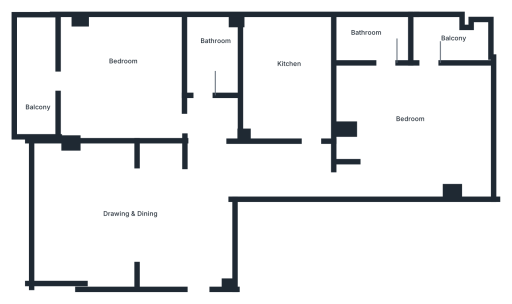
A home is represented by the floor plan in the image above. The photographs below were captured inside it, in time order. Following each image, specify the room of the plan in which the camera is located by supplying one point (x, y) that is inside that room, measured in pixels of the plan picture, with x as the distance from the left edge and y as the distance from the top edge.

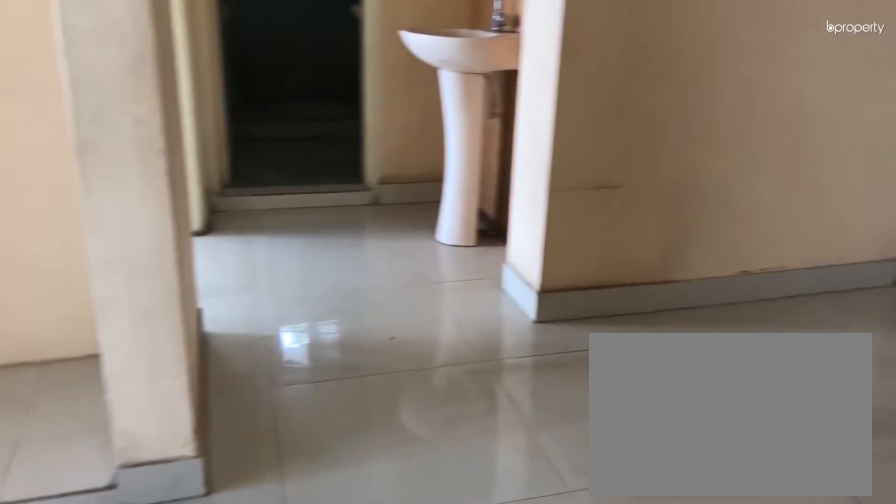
(116, 218)
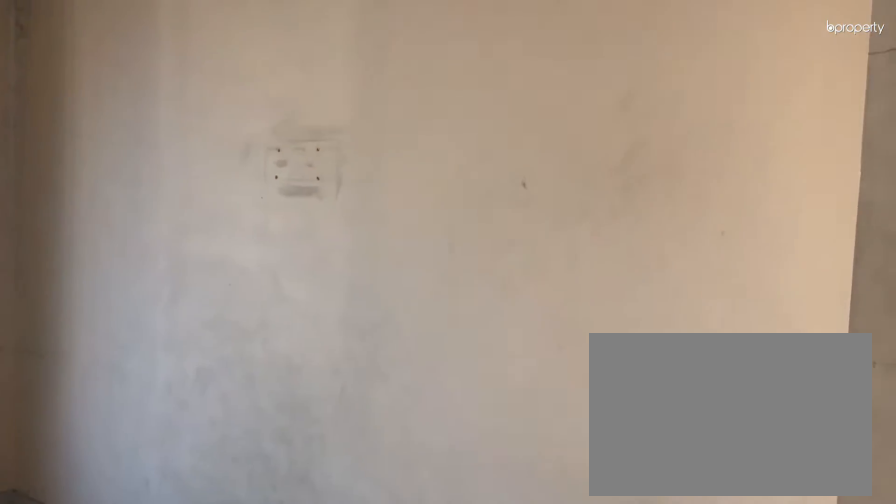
(124, 218)
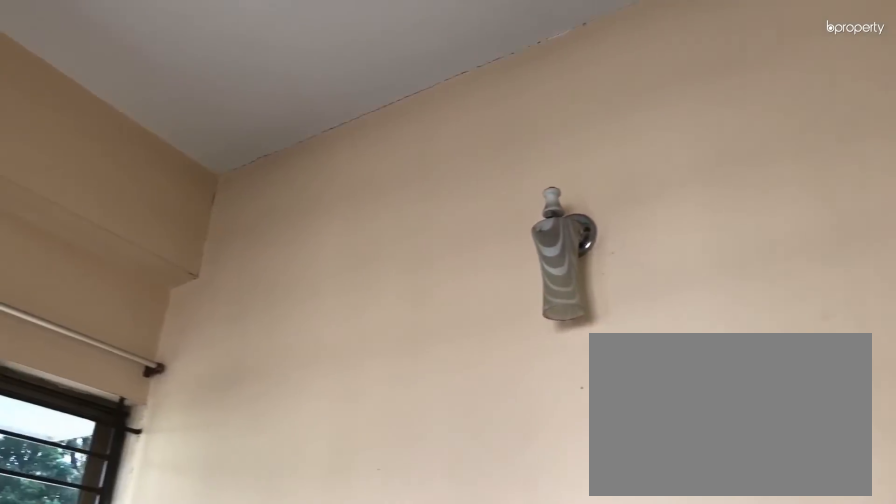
(122, 73)
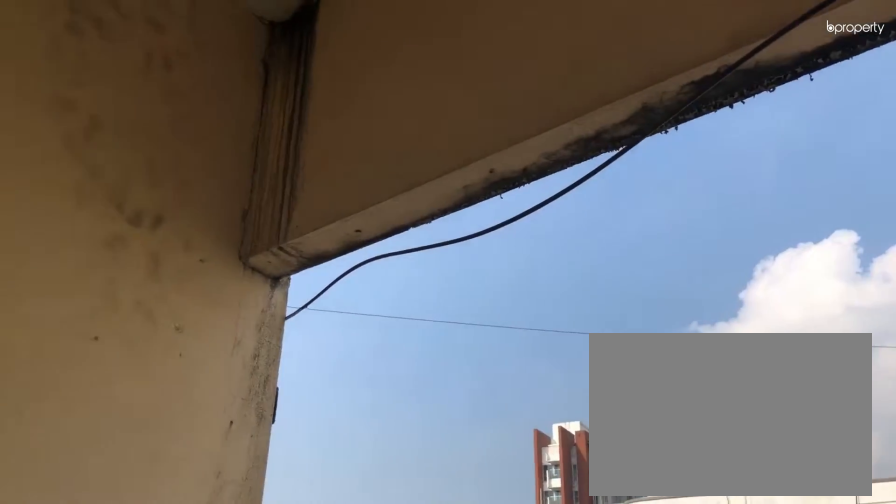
(41, 81)
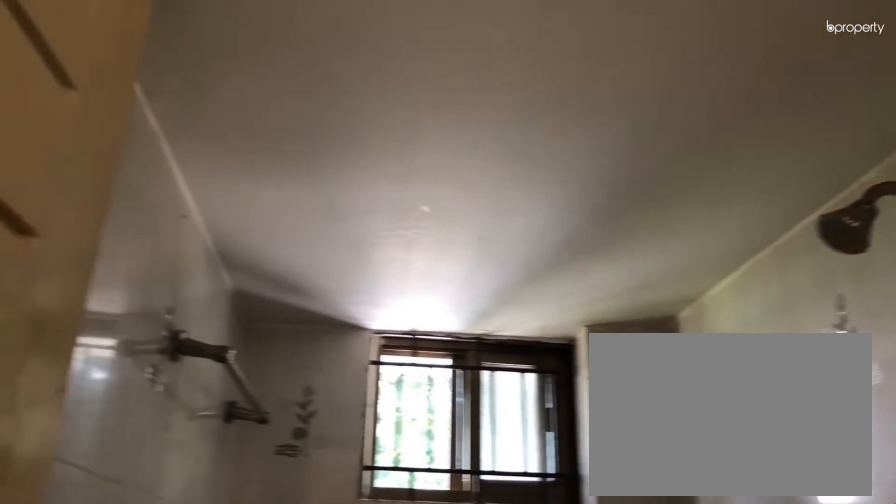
(210, 63)
